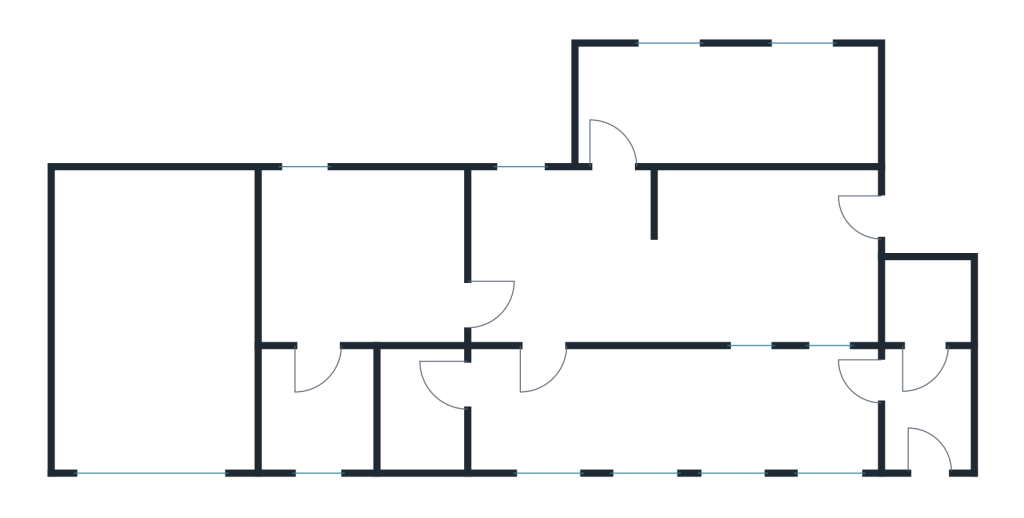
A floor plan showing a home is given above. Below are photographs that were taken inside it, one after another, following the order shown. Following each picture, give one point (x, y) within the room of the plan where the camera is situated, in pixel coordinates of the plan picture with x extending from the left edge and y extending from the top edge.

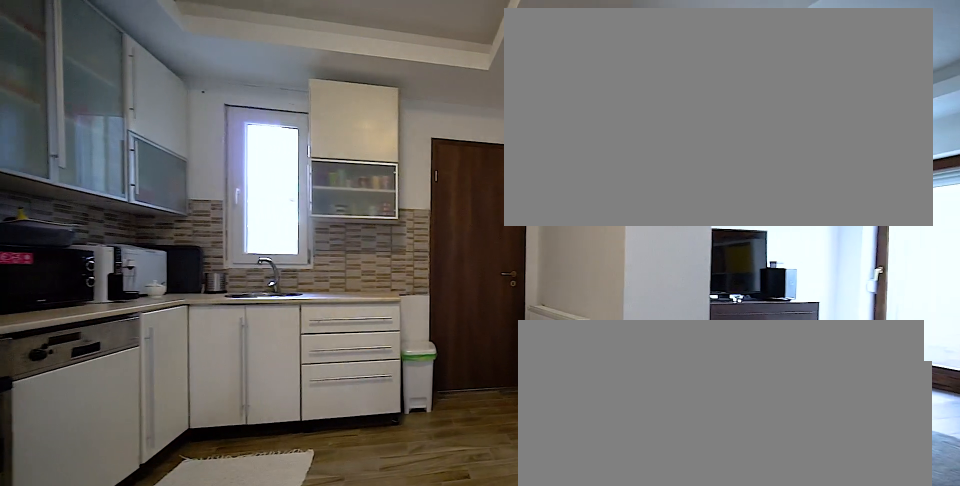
(666, 284)
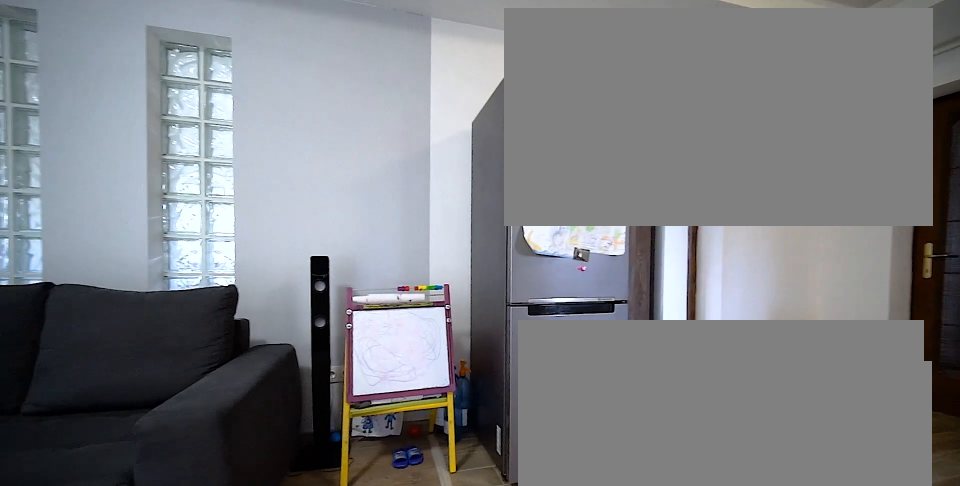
(666, 284)
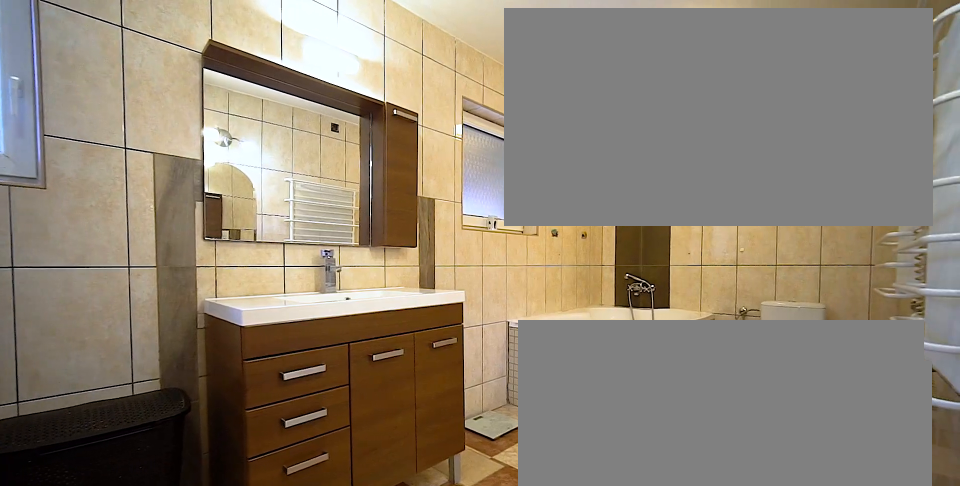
(730, 106)
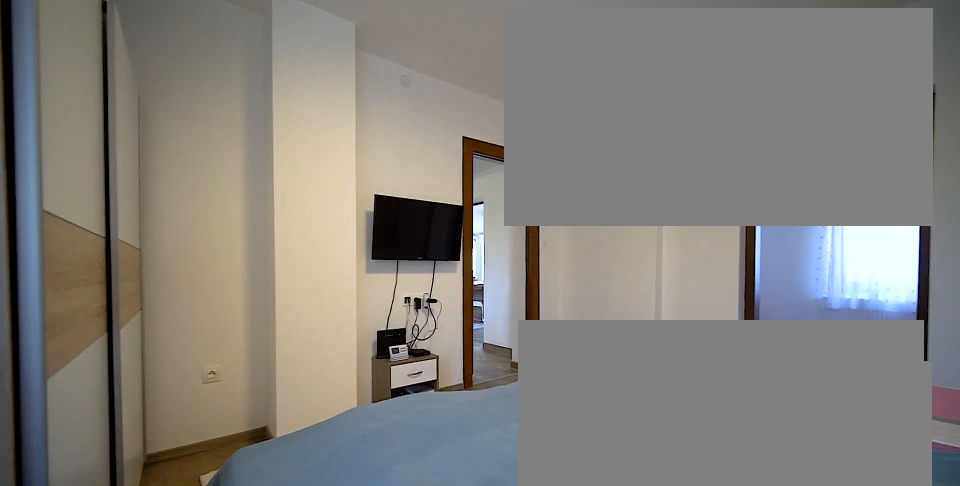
(367, 262)
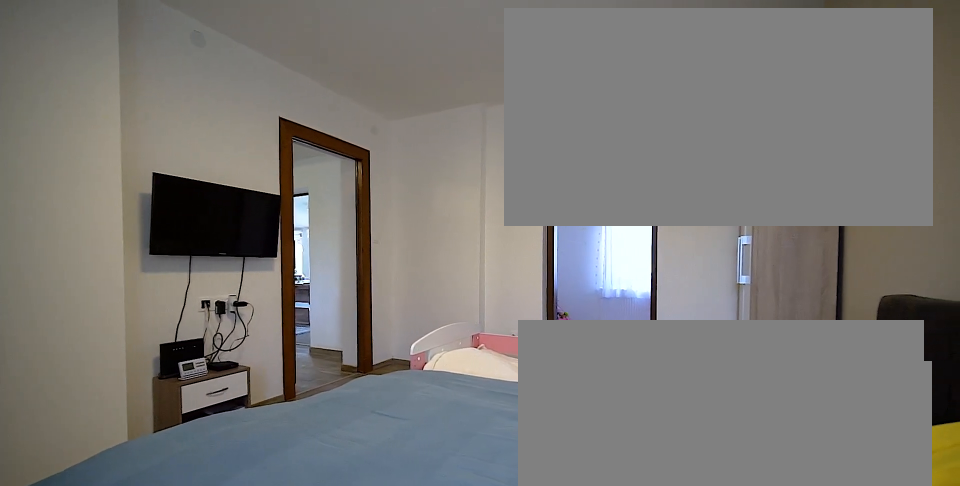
(367, 262)
